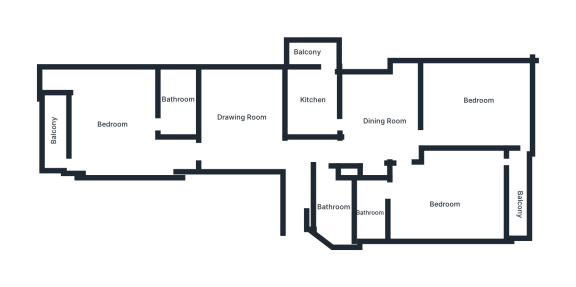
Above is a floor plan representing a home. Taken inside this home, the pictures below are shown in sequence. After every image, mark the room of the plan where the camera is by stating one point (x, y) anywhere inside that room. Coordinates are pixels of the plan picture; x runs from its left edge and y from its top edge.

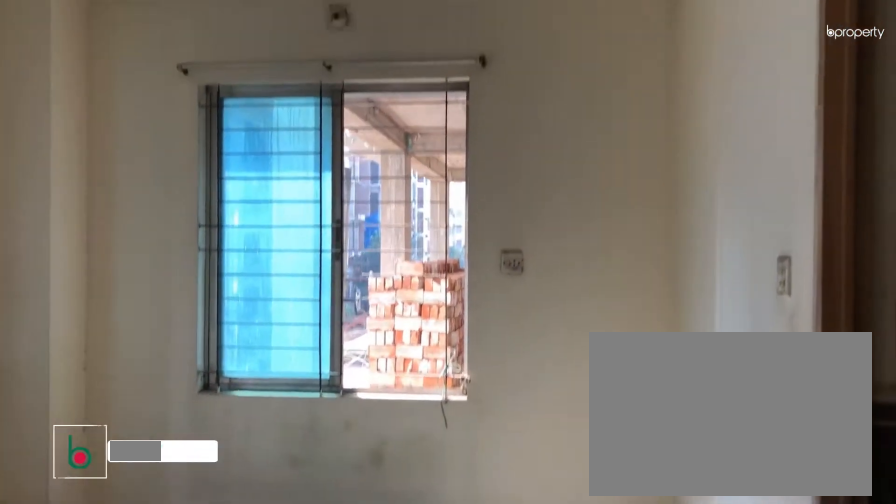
(114, 125)
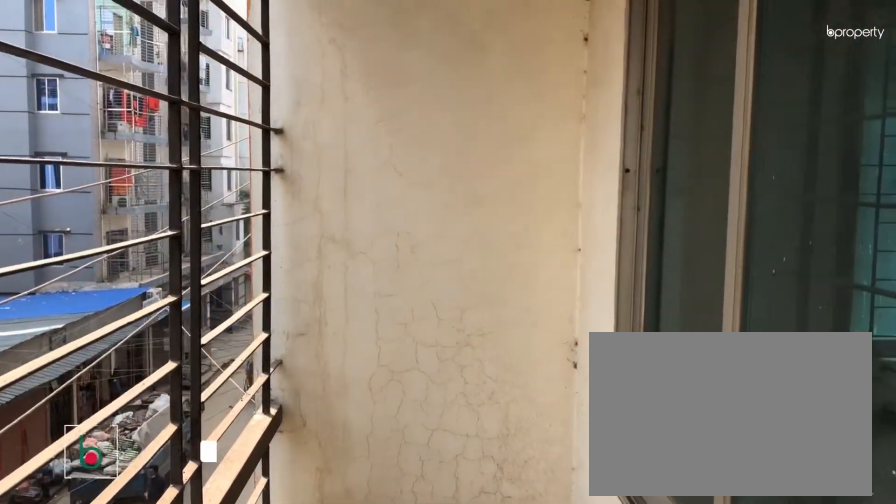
(55, 126)
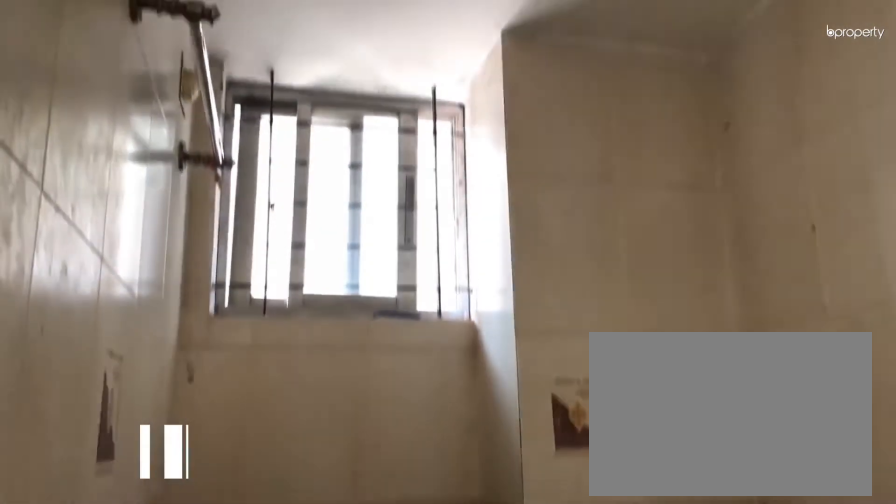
(177, 104)
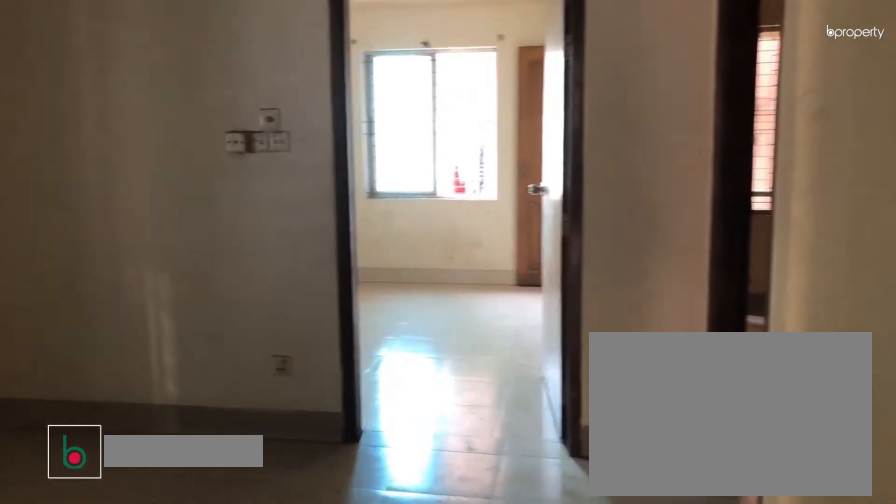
(377, 116)
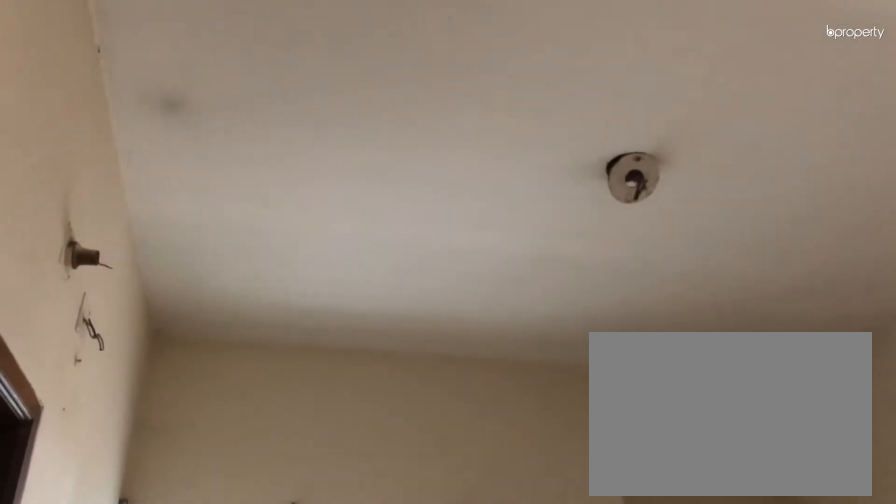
(377, 116)
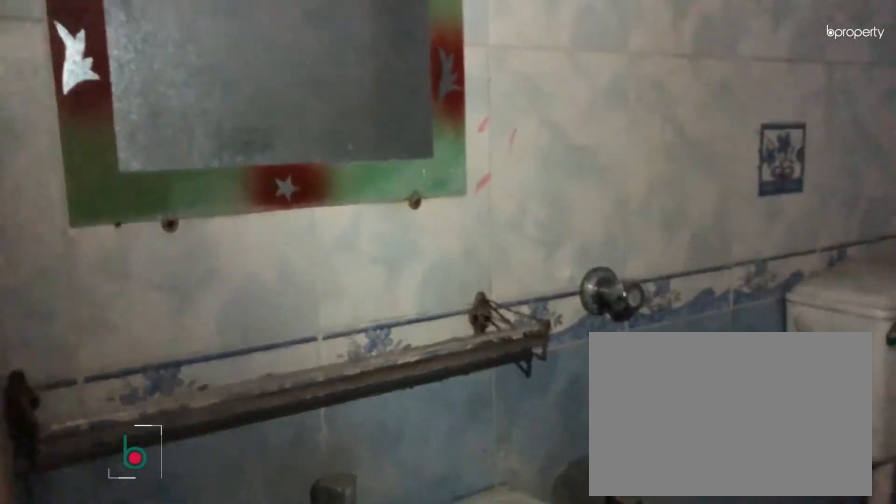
(332, 206)
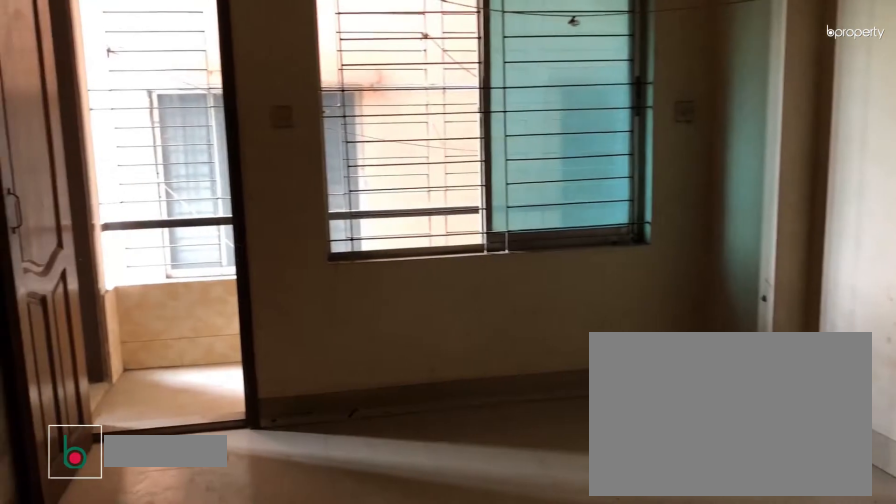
(453, 196)
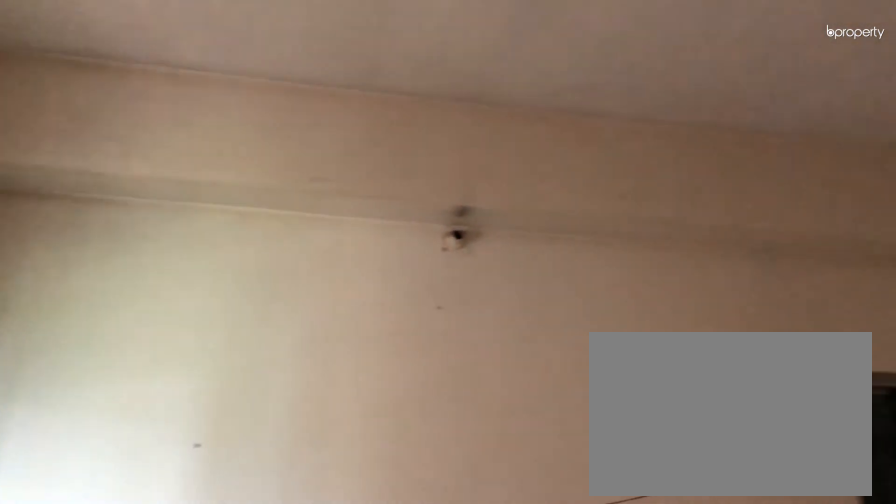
(453, 196)
